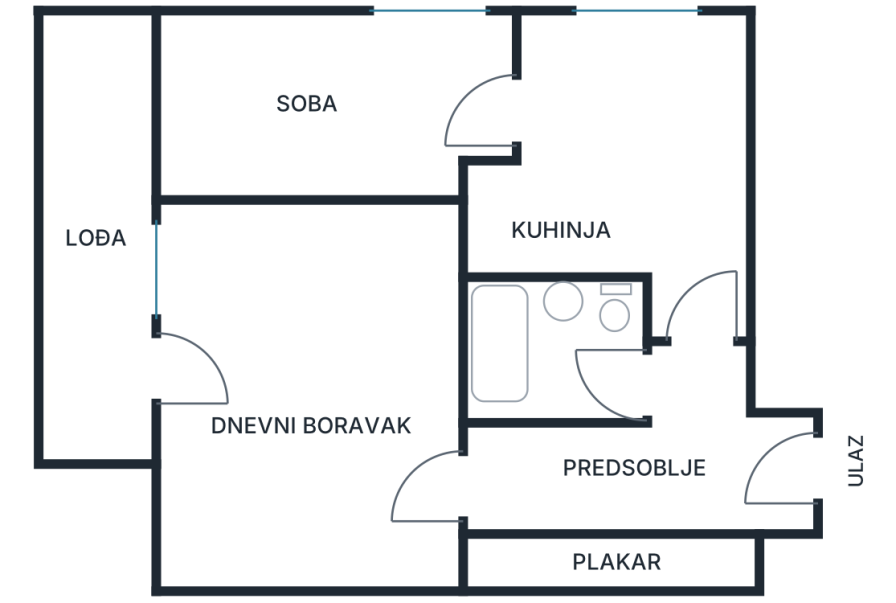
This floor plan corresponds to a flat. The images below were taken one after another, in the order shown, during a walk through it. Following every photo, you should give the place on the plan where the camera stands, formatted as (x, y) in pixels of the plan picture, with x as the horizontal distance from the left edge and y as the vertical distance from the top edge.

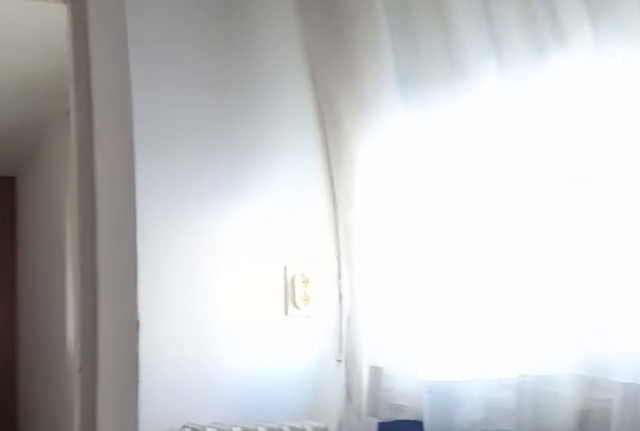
(711, 125)
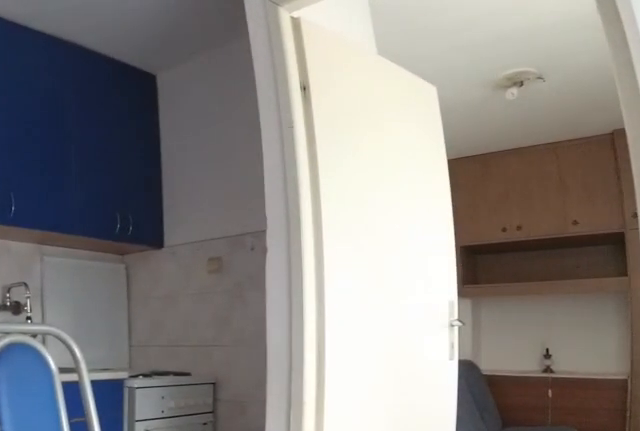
(698, 52)
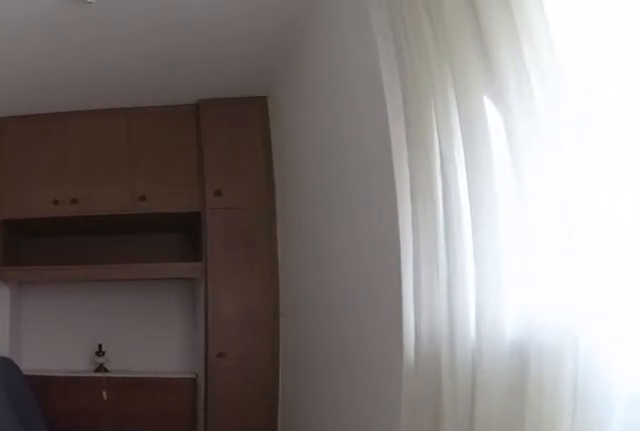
(539, 119)
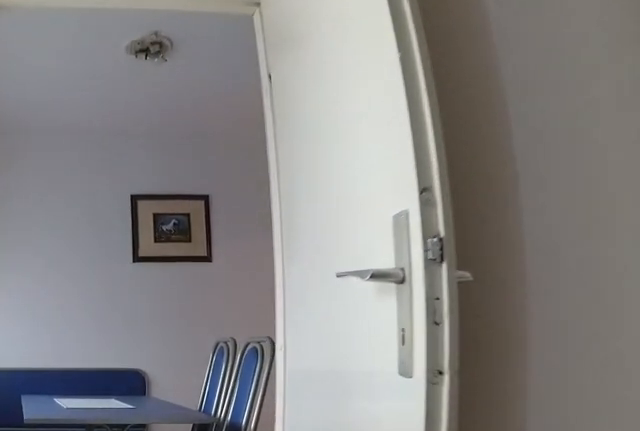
(344, 122)
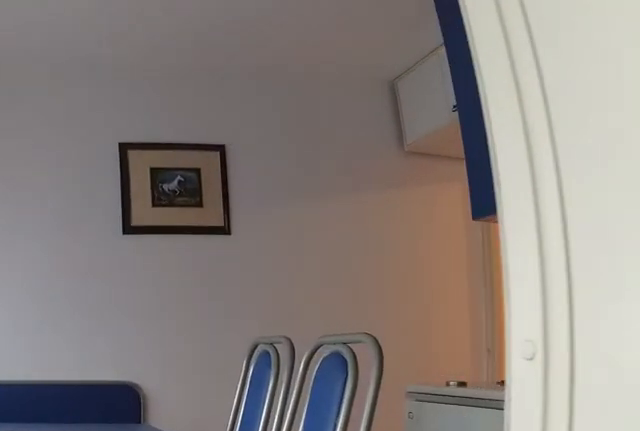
(443, 123)
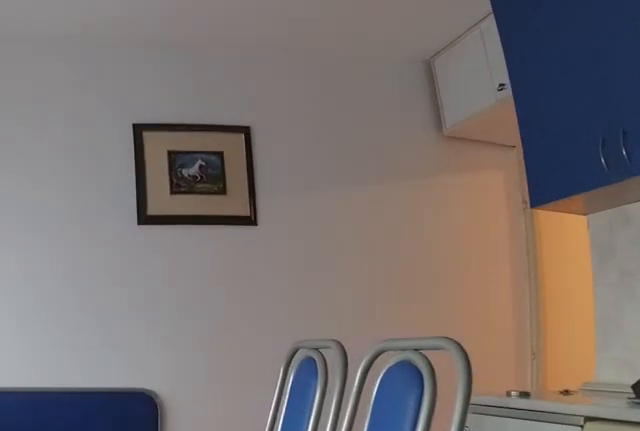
(475, 122)
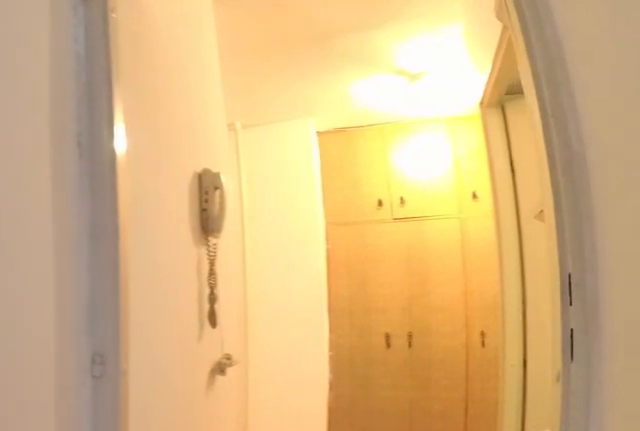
(684, 251)
